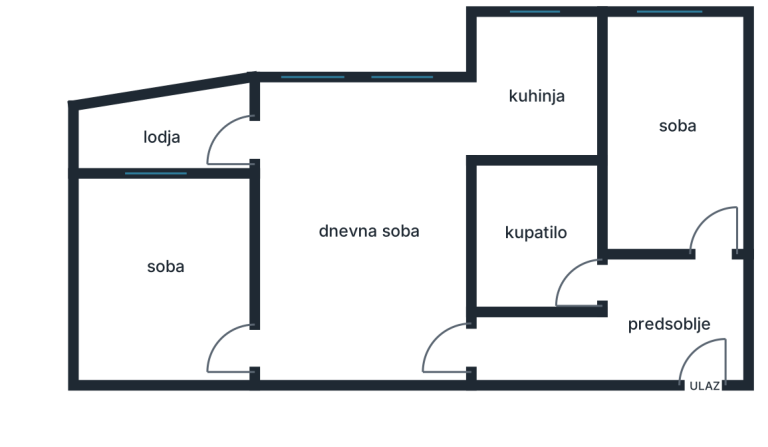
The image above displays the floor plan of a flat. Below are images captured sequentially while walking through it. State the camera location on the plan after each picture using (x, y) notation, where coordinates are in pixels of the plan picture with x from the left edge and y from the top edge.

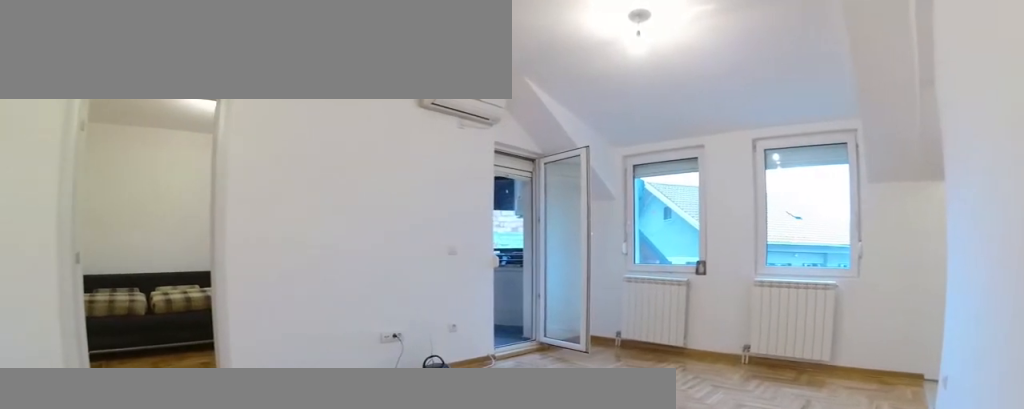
(459, 336)
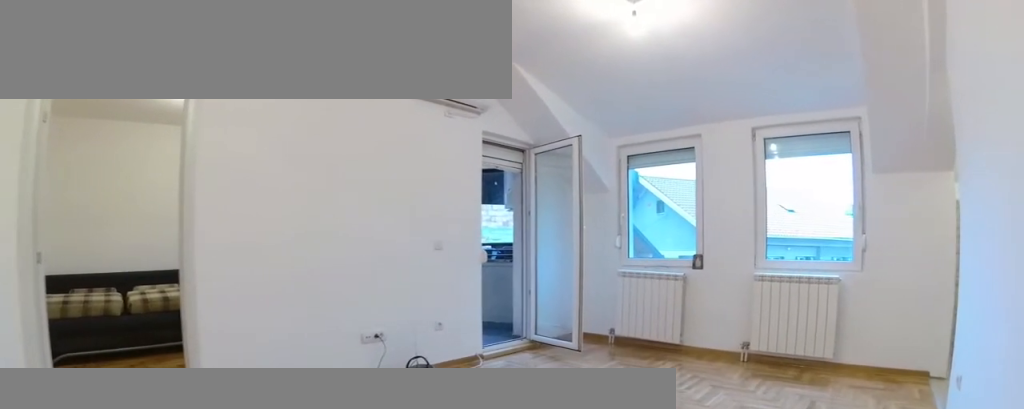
(454, 327)
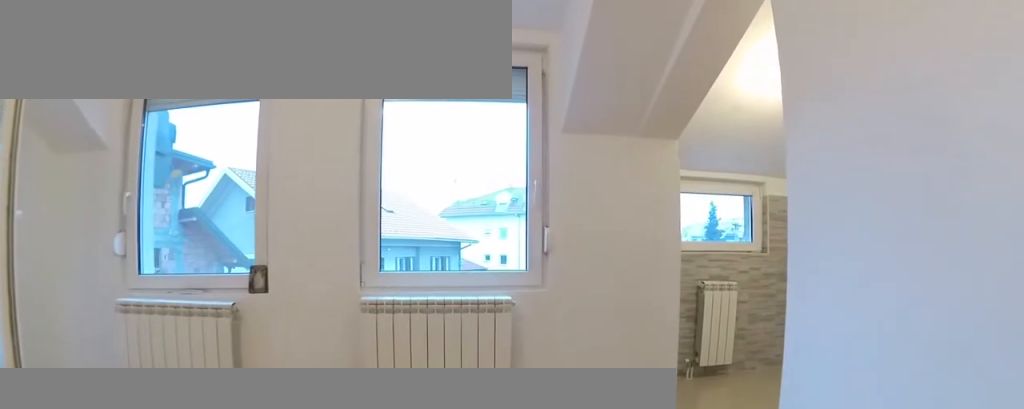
(439, 244)
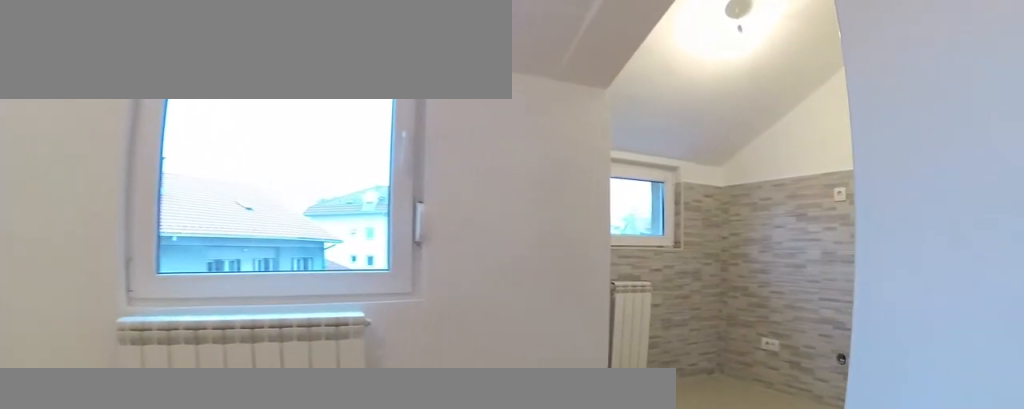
(439, 205)
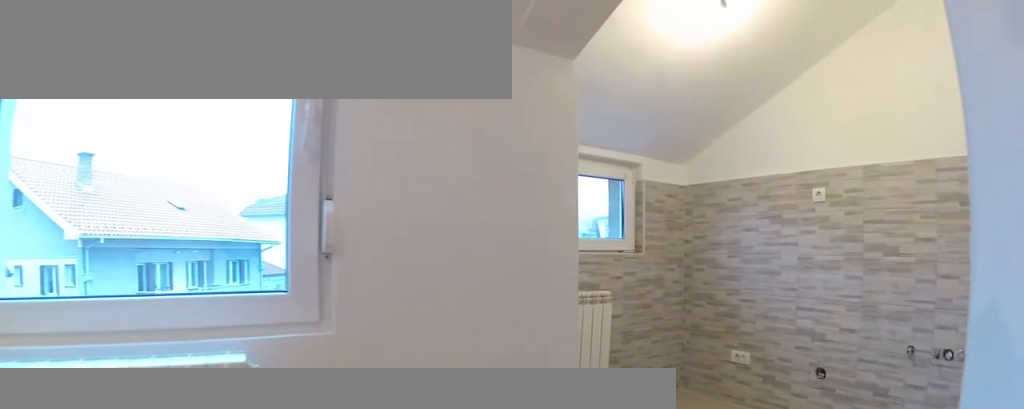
(436, 188)
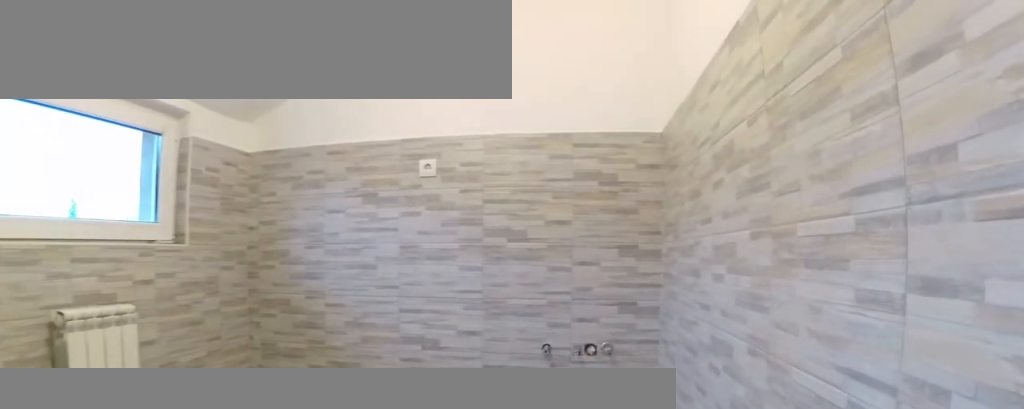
(454, 146)
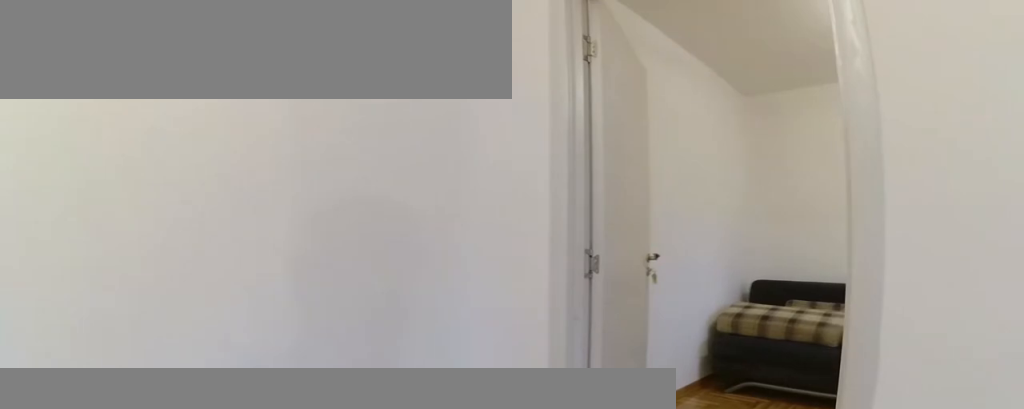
(306, 290)
